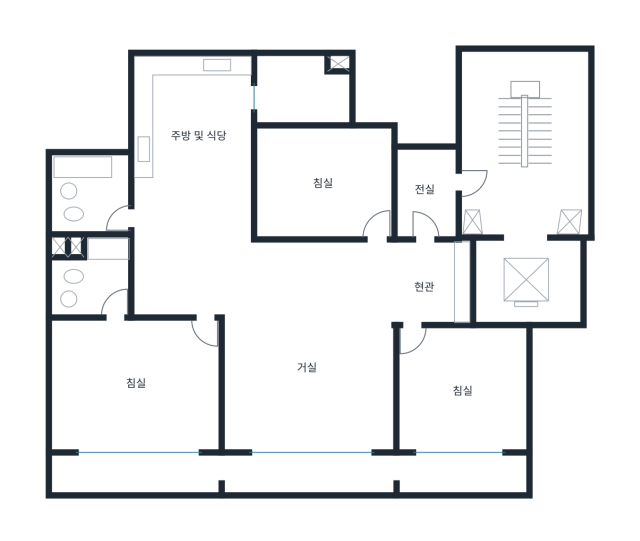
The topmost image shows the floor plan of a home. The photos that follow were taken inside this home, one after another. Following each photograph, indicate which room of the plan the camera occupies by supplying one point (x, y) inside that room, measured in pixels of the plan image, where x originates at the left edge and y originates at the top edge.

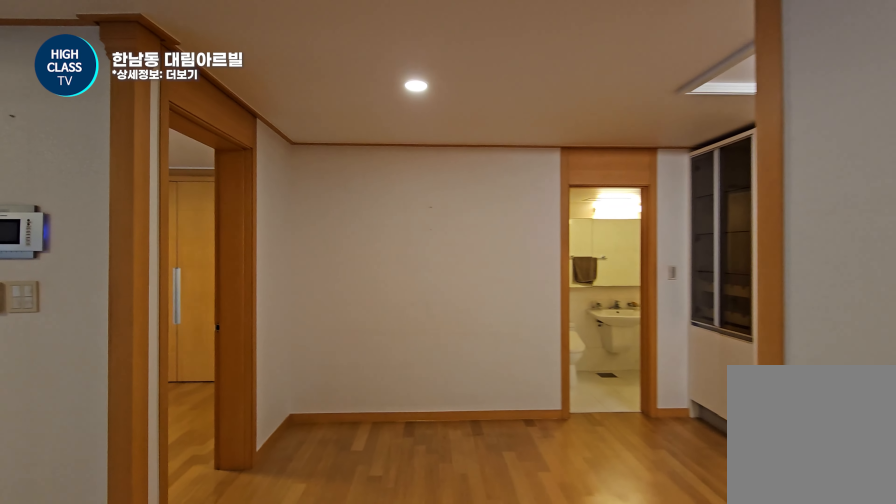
(307, 345)
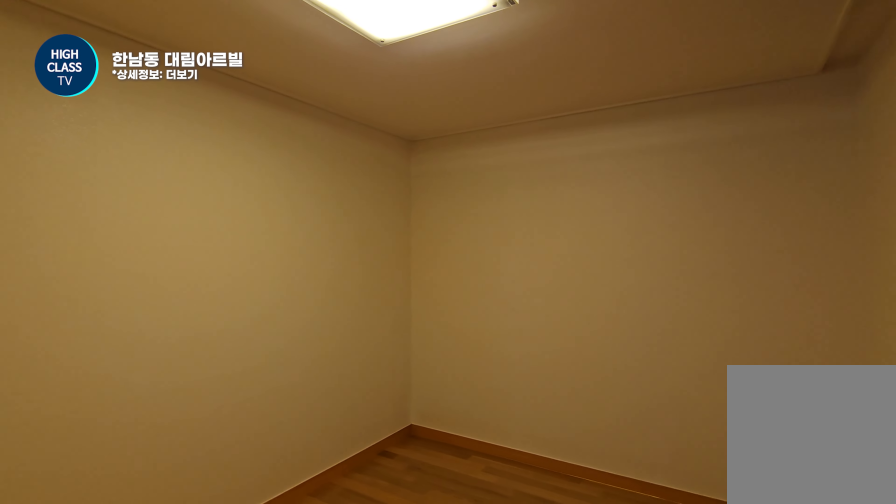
(323, 178)
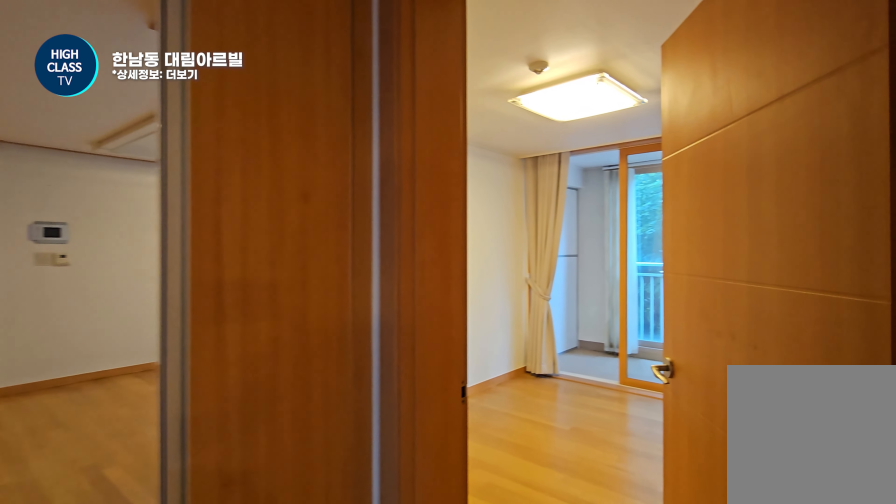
(298, 273)
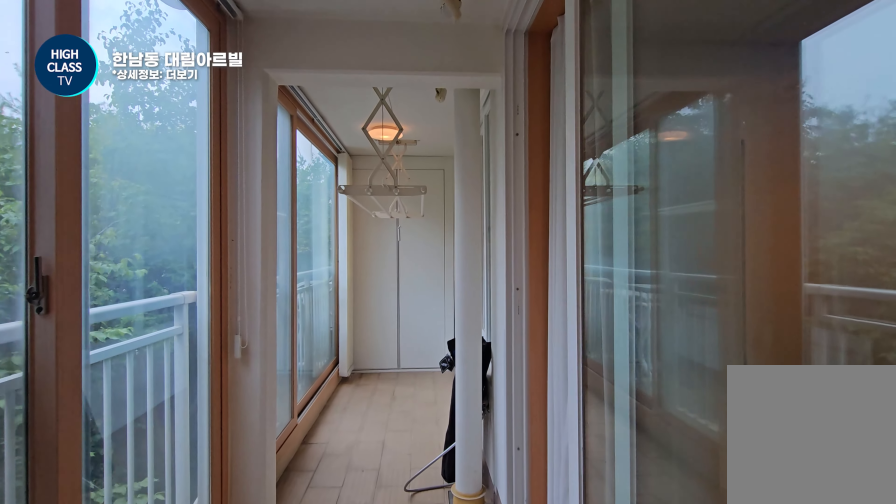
(290, 470)
